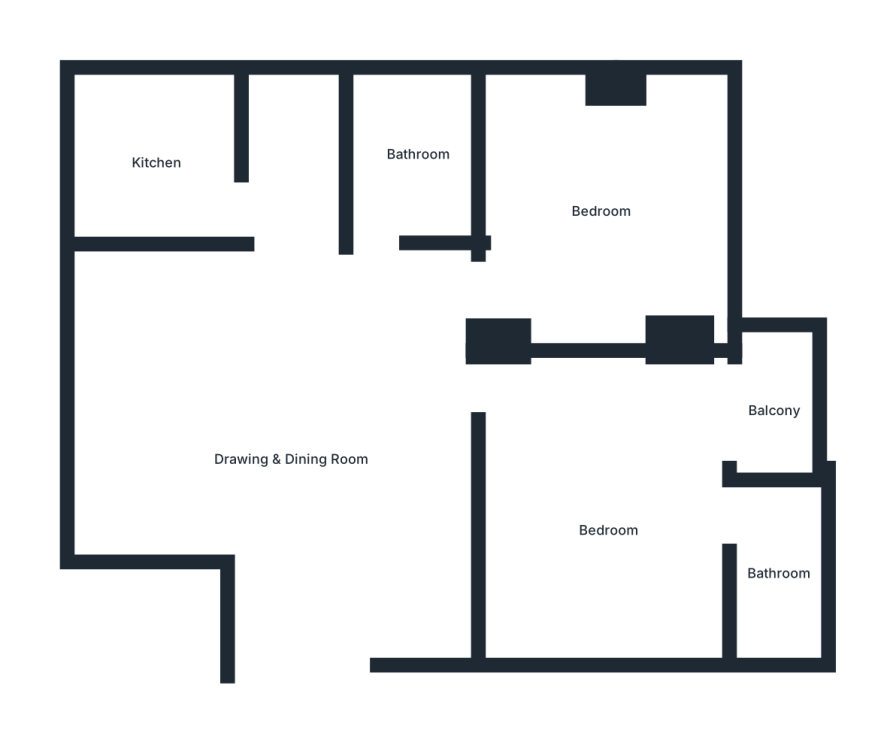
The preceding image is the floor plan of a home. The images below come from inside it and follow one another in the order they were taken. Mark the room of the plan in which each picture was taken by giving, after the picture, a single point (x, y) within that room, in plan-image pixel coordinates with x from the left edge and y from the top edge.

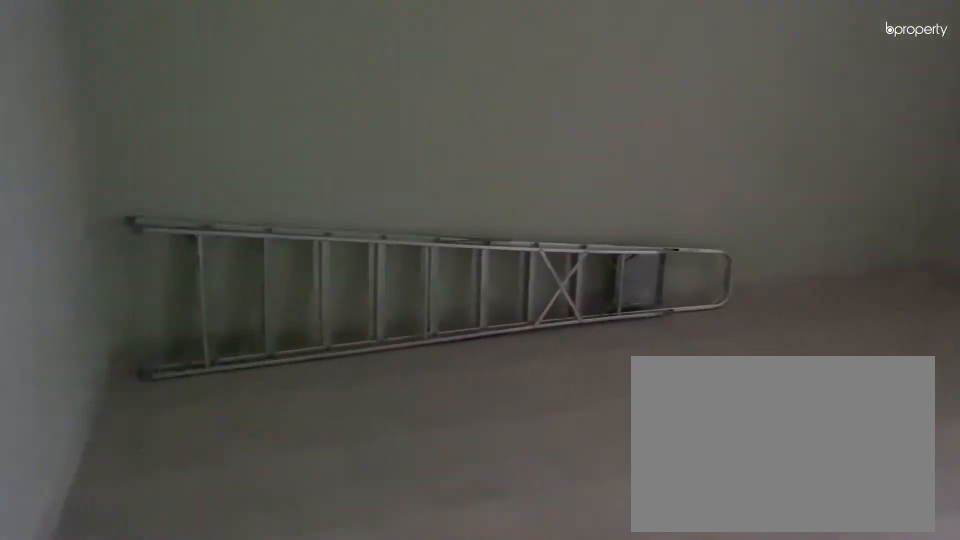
(299, 467)
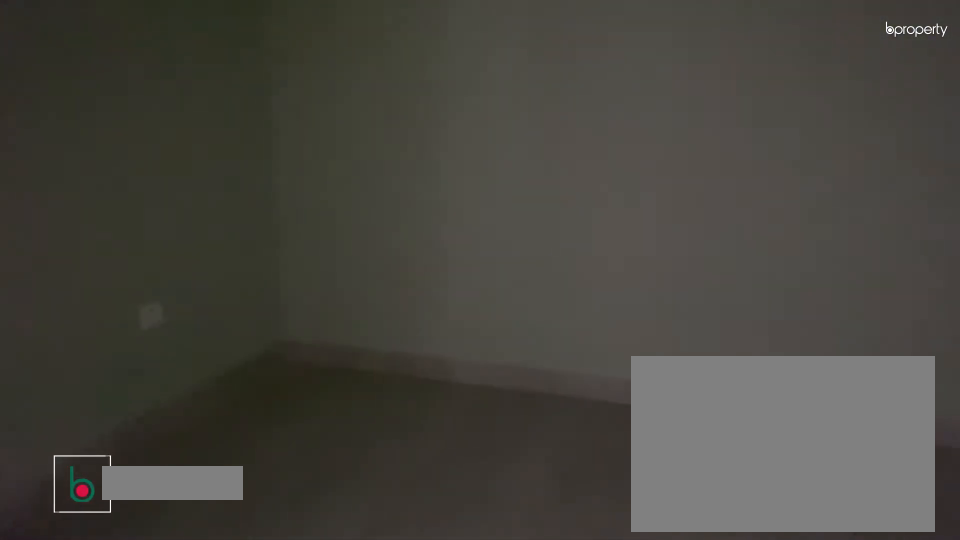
(611, 534)
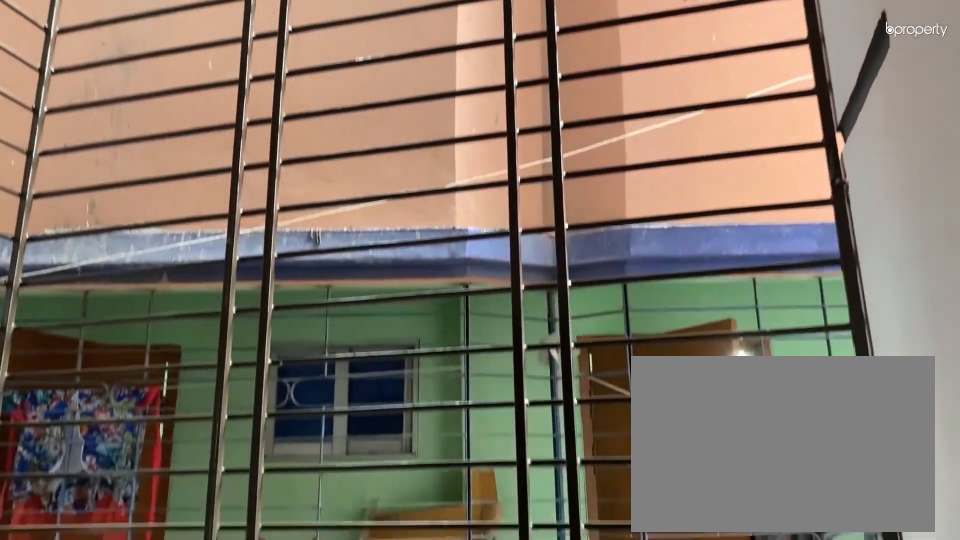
(779, 408)
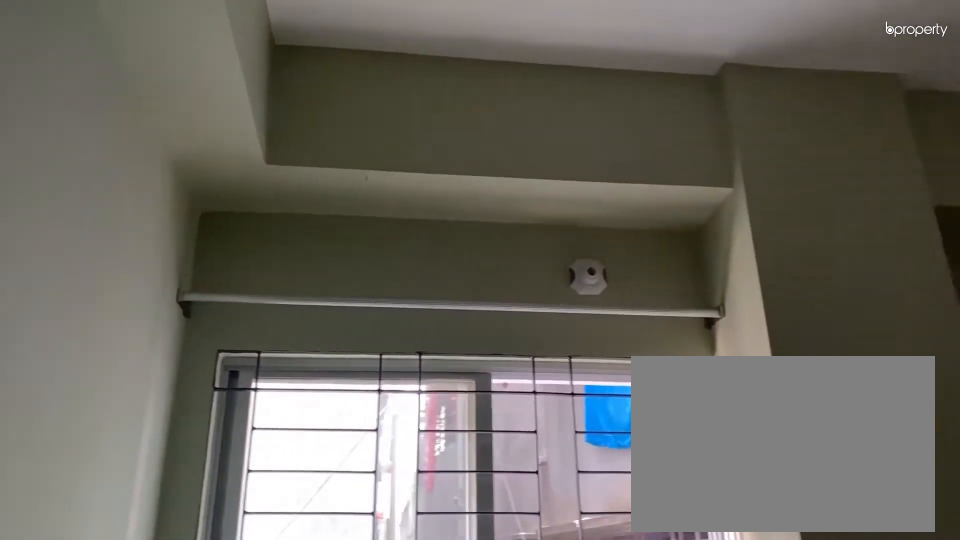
(602, 209)
